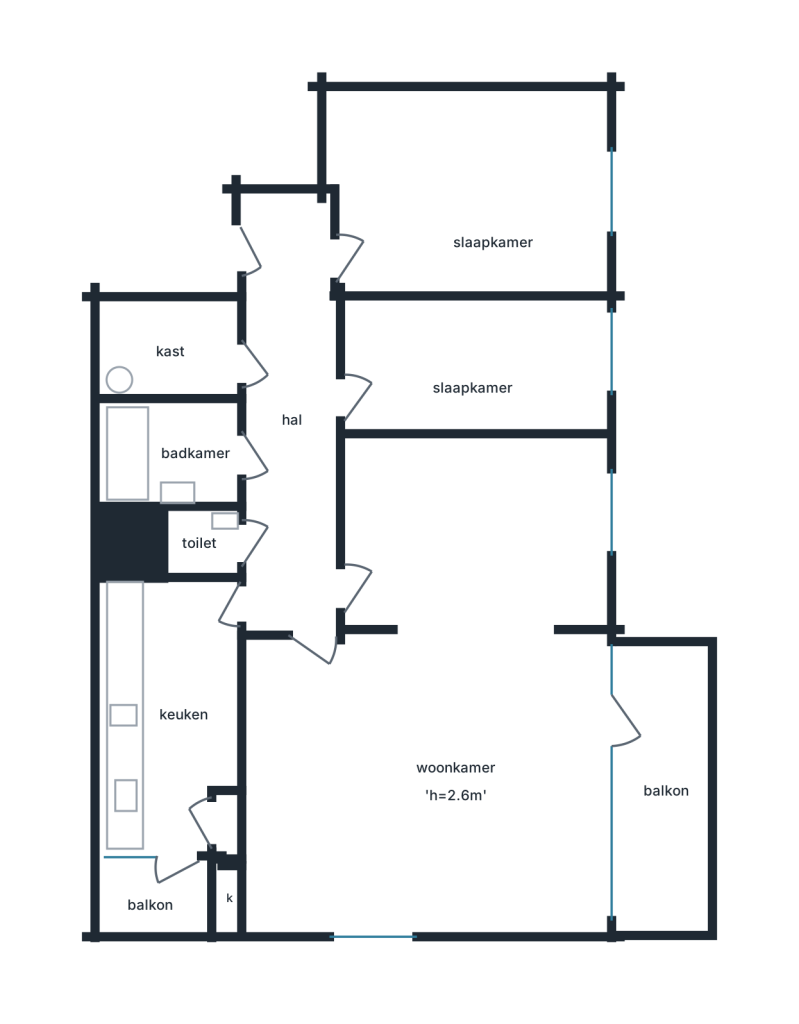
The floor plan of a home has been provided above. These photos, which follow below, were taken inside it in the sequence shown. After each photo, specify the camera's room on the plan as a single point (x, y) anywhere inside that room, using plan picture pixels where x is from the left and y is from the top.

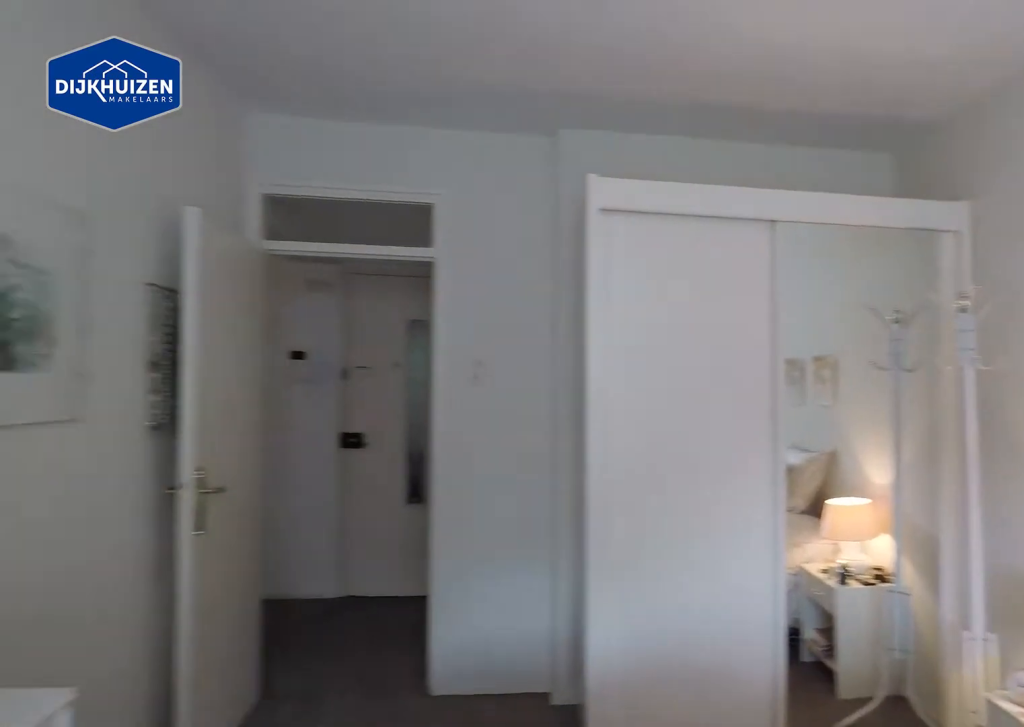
(468, 189)
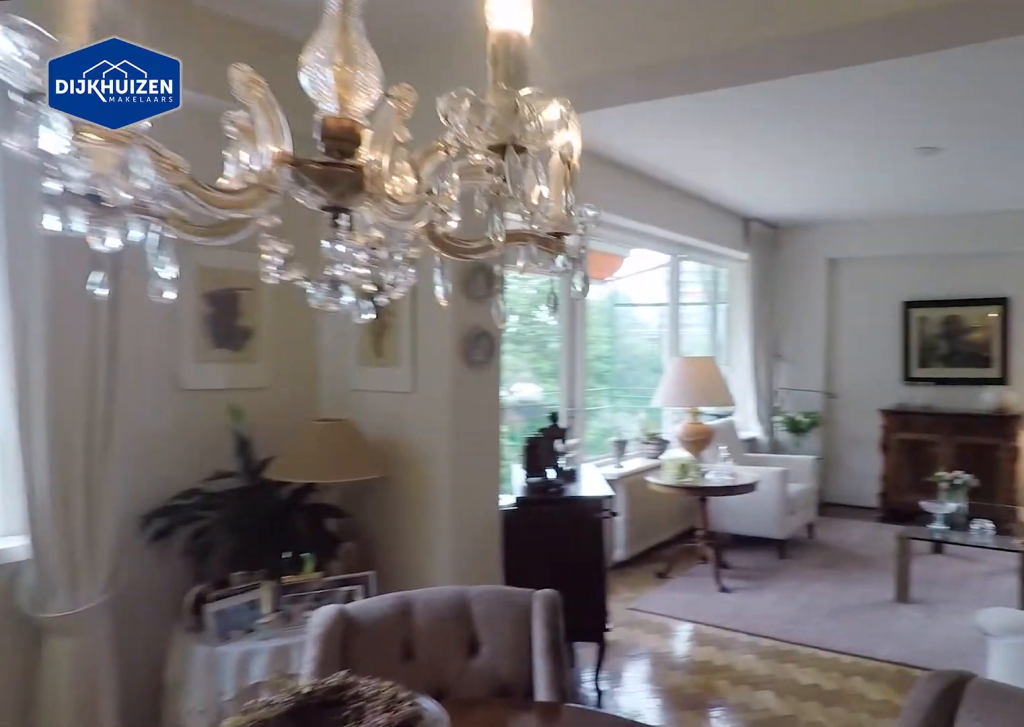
(439, 702)
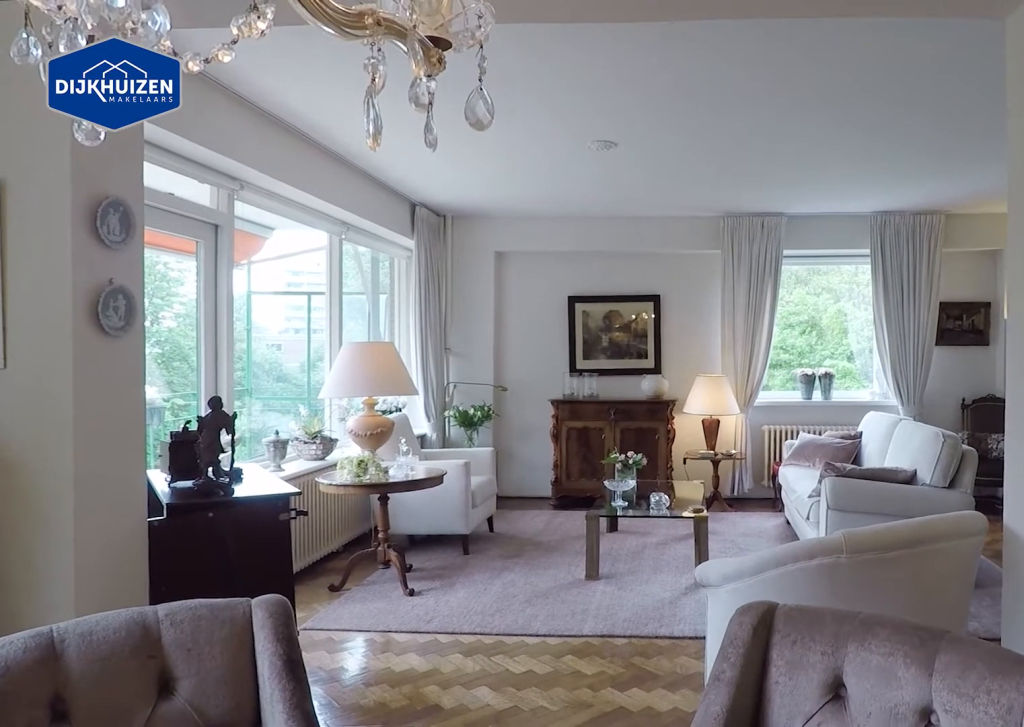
(439, 702)
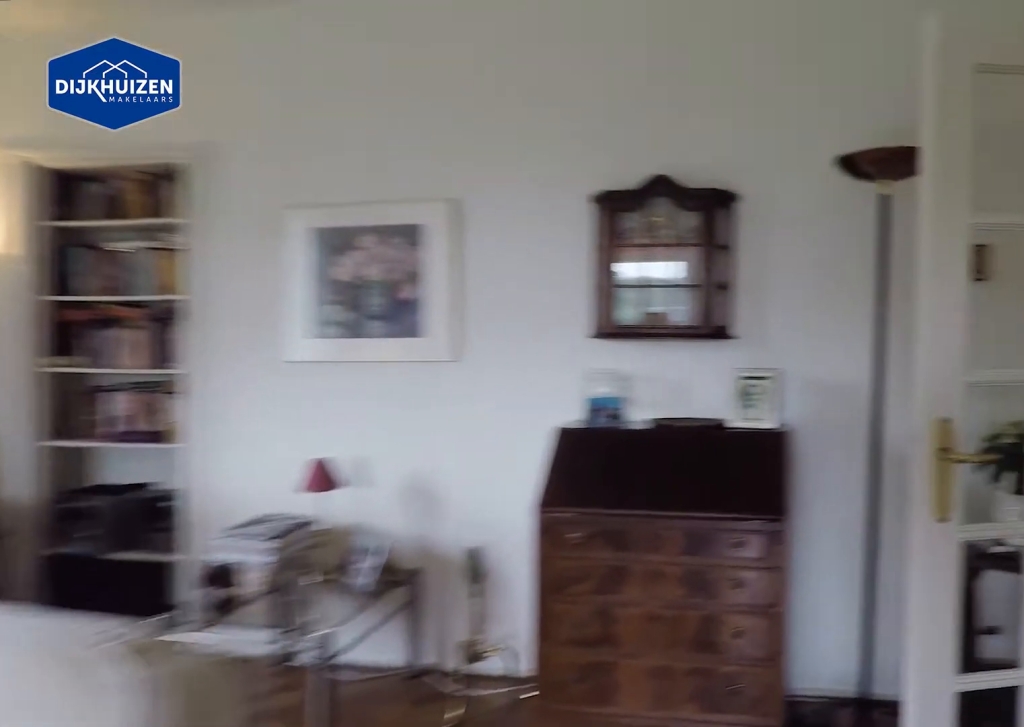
(439, 702)
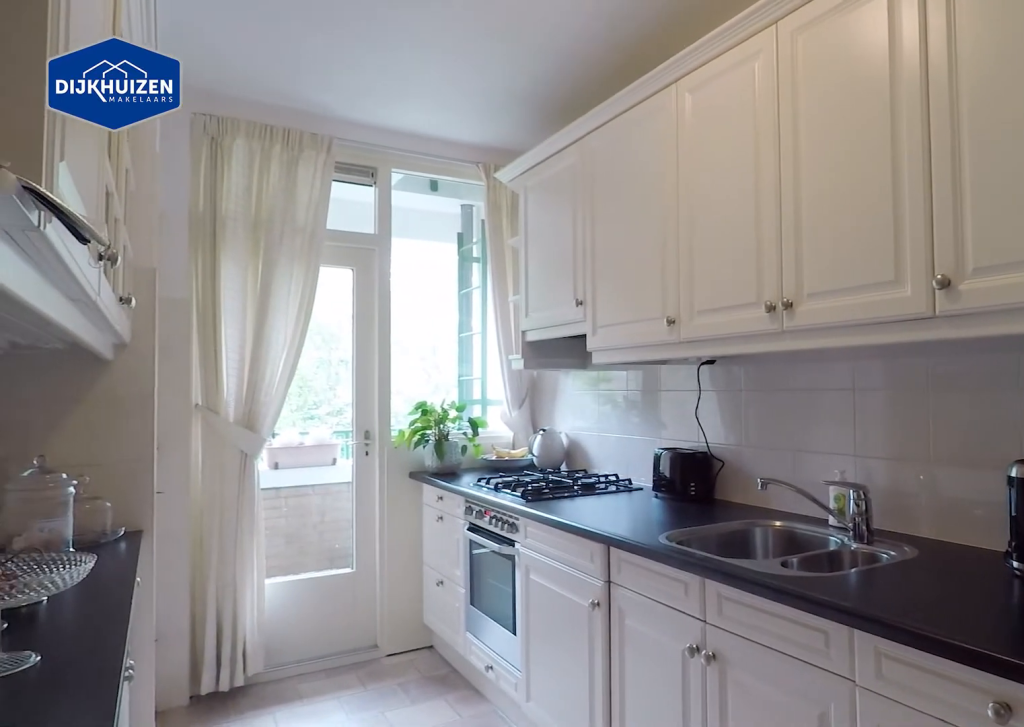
(161, 712)
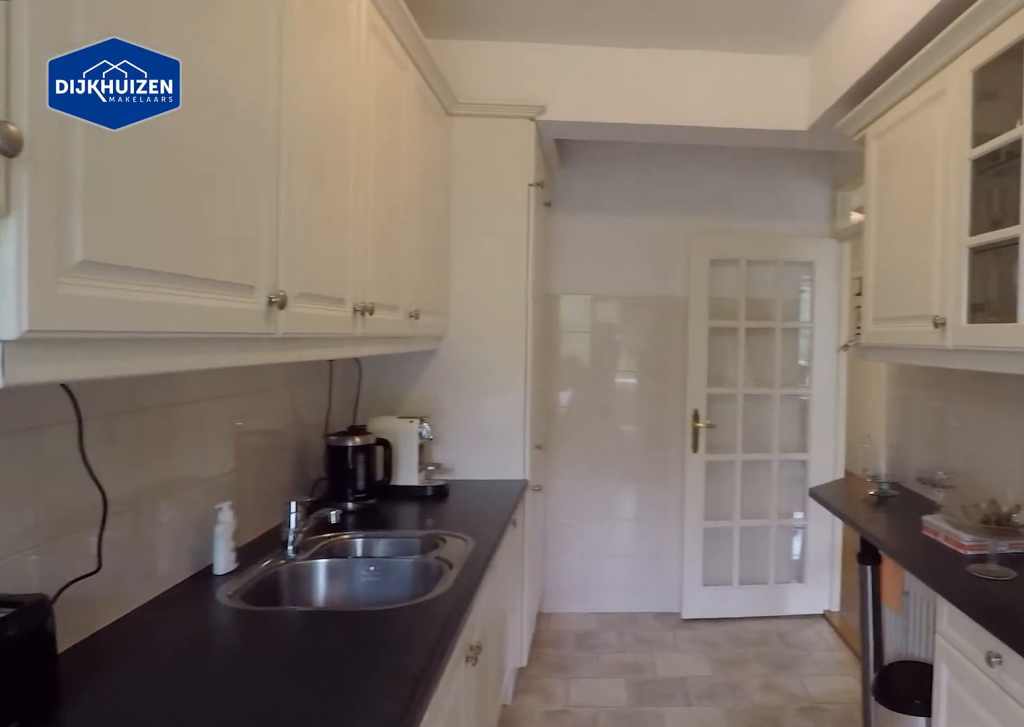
(161, 712)
